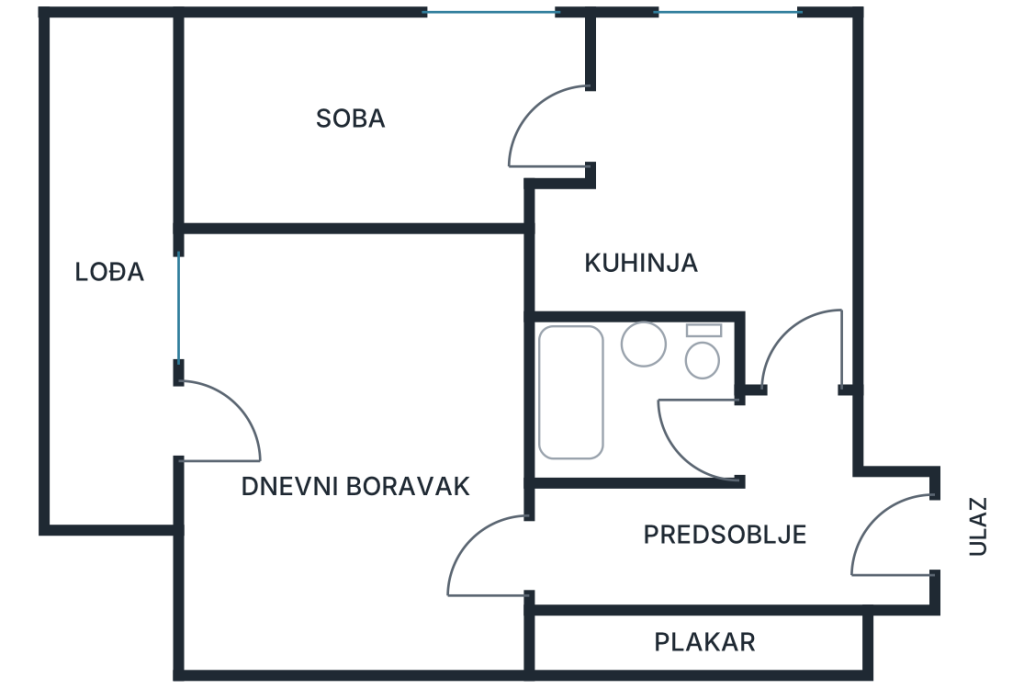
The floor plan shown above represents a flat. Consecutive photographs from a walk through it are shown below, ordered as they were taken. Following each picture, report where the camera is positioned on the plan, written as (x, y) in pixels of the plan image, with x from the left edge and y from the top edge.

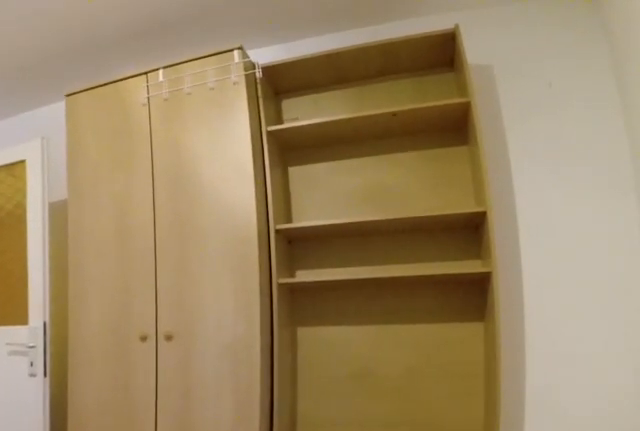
(251, 410)
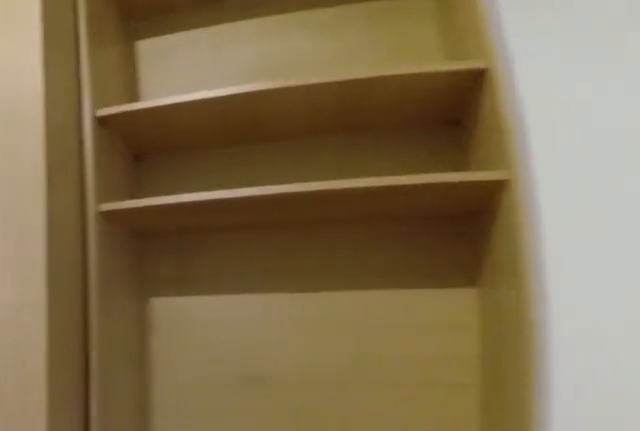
(248, 493)
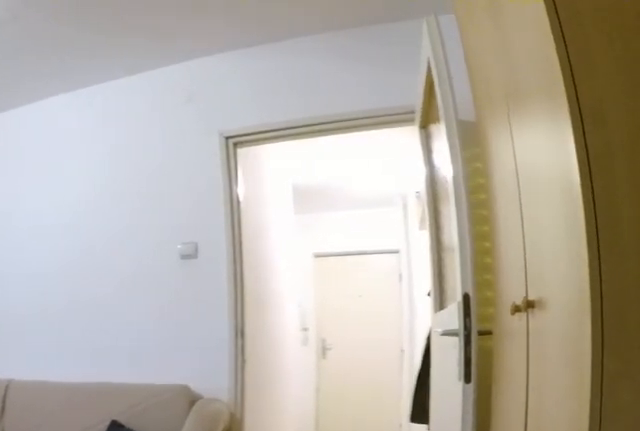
(226, 572)
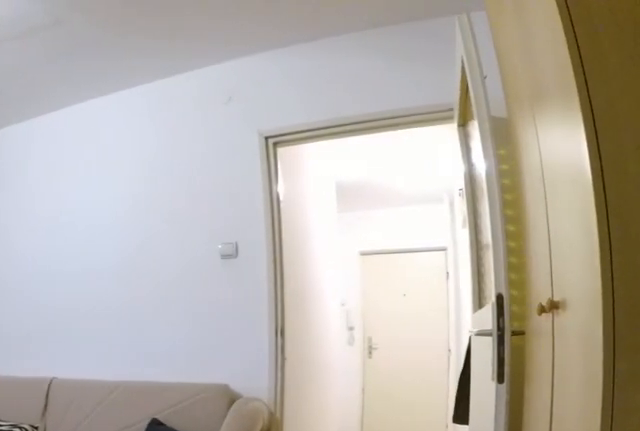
(227, 589)
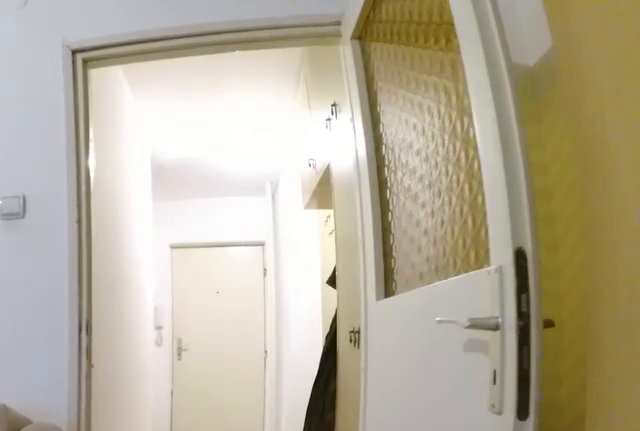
(409, 584)
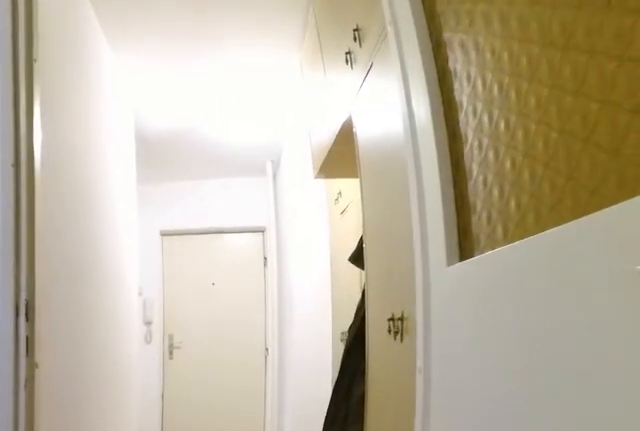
(439, 578)
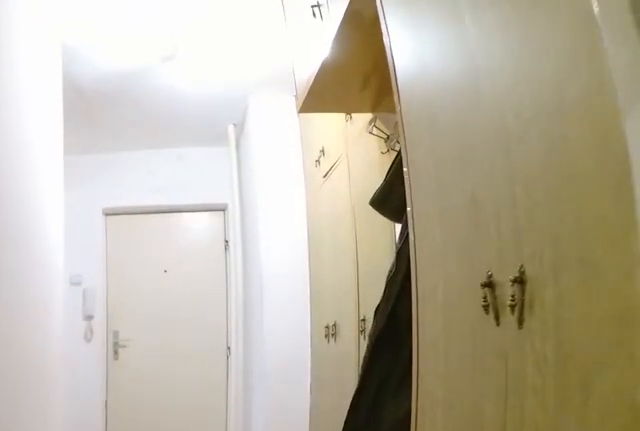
(480, 571)
